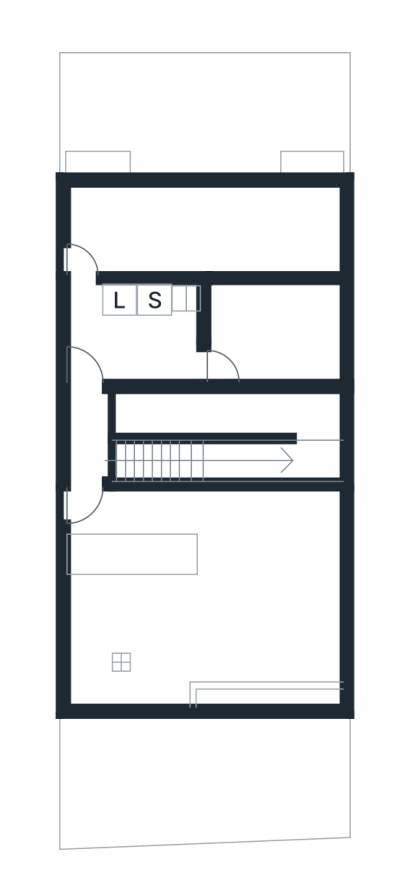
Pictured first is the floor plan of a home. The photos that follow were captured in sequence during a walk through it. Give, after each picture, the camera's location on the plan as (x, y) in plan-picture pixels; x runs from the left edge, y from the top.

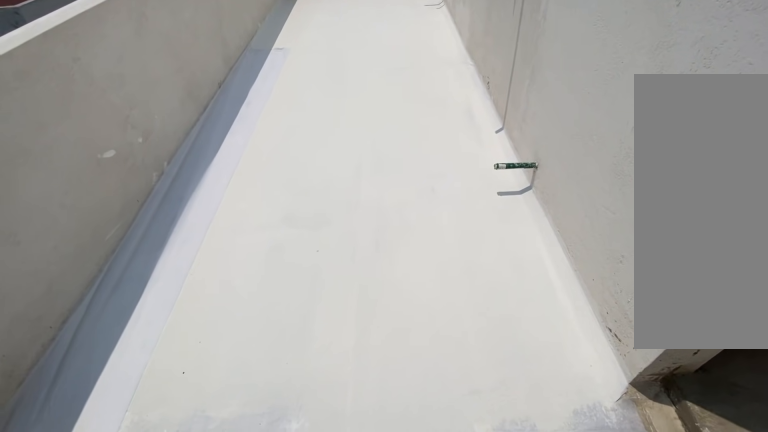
(80, 264)
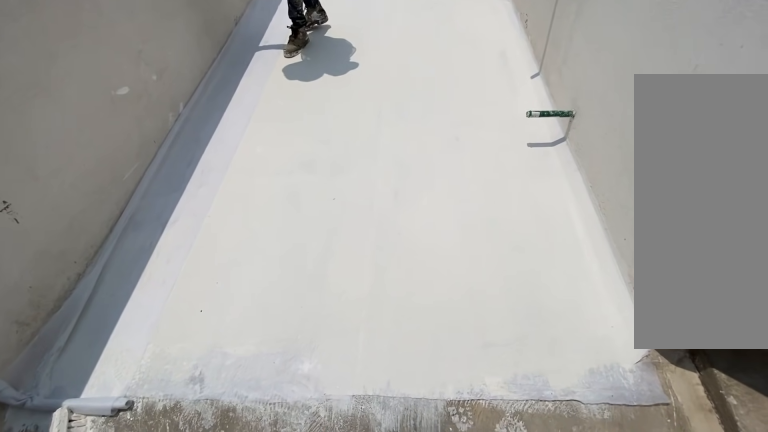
(80, 264)
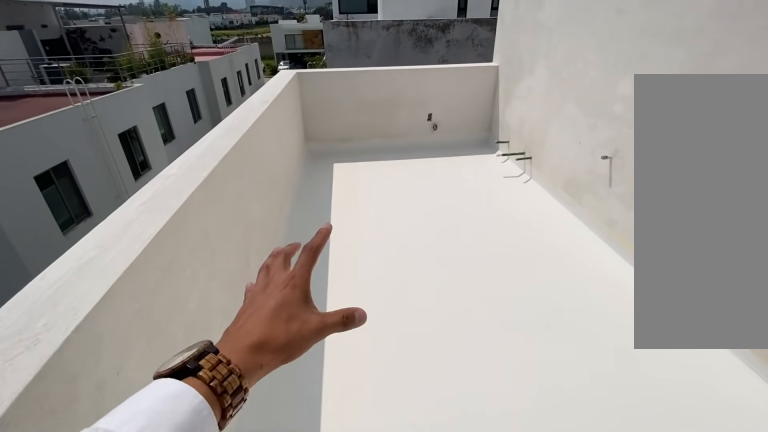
(144, 214)
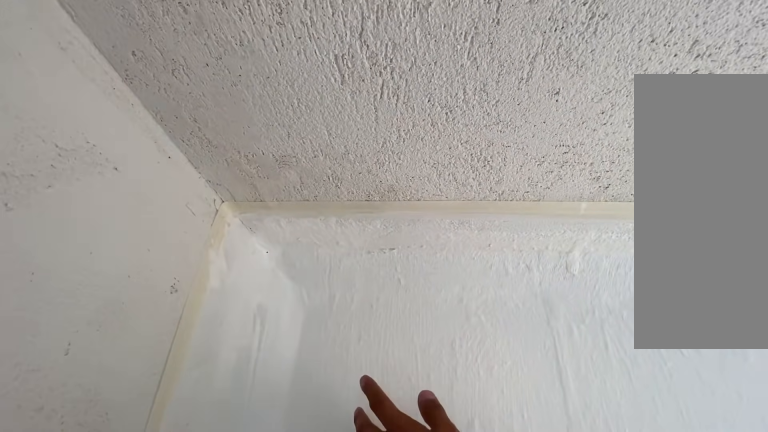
(207, 214)
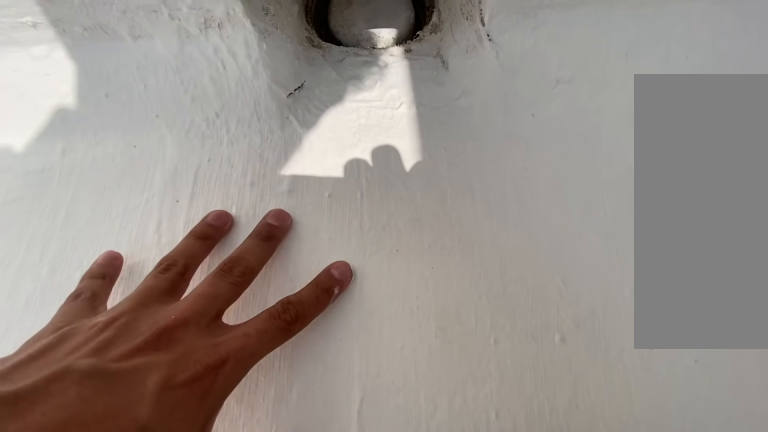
(78, 202)
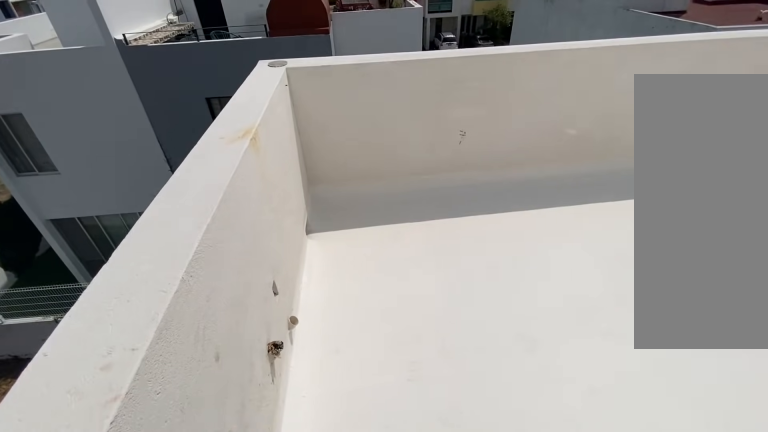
(85, 223)
